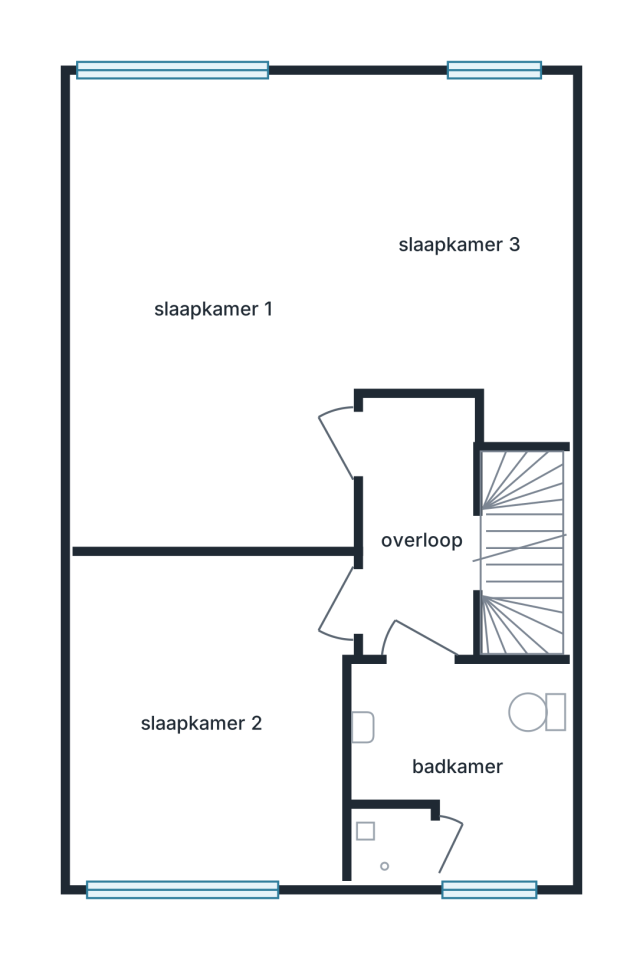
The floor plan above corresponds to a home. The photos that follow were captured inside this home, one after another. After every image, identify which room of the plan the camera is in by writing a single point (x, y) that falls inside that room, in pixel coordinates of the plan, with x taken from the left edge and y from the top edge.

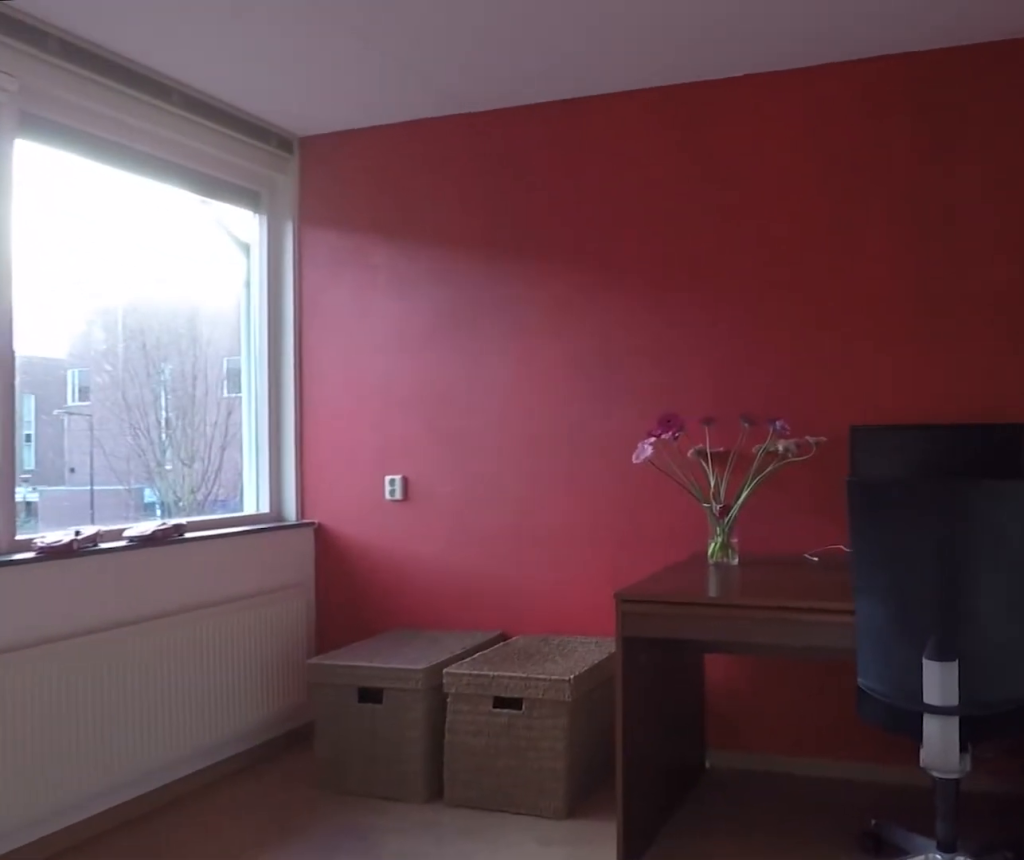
(203, 796)
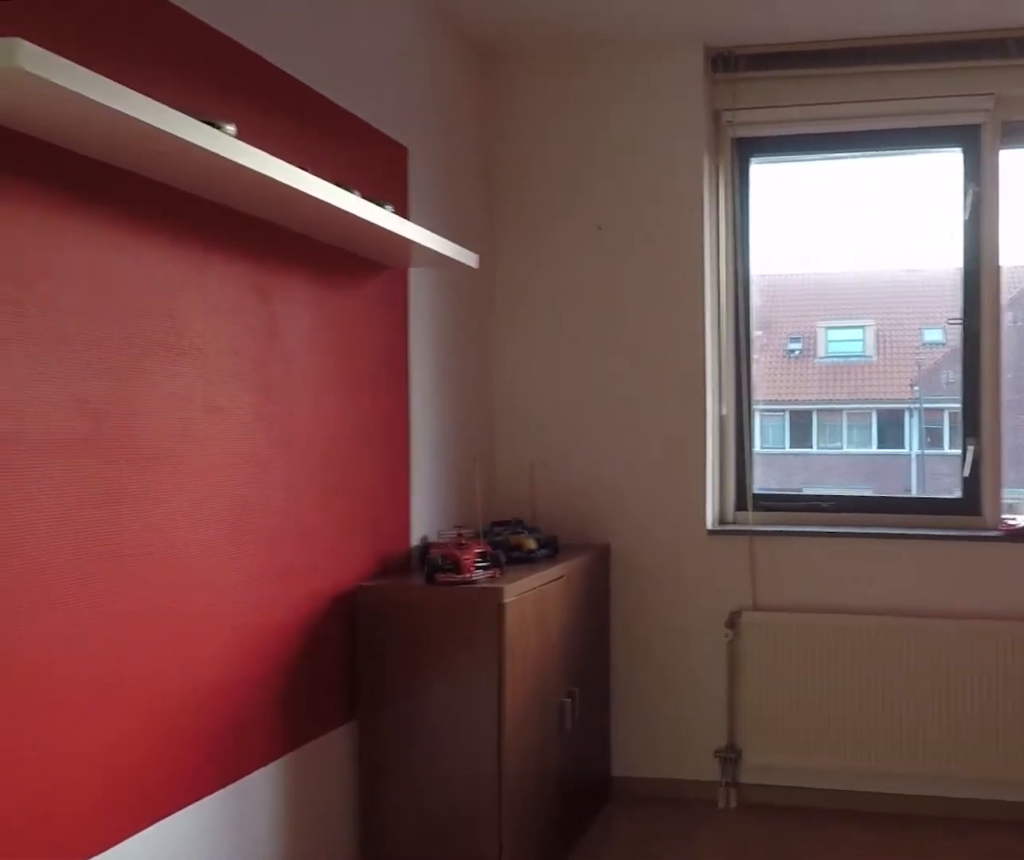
(203, 796)
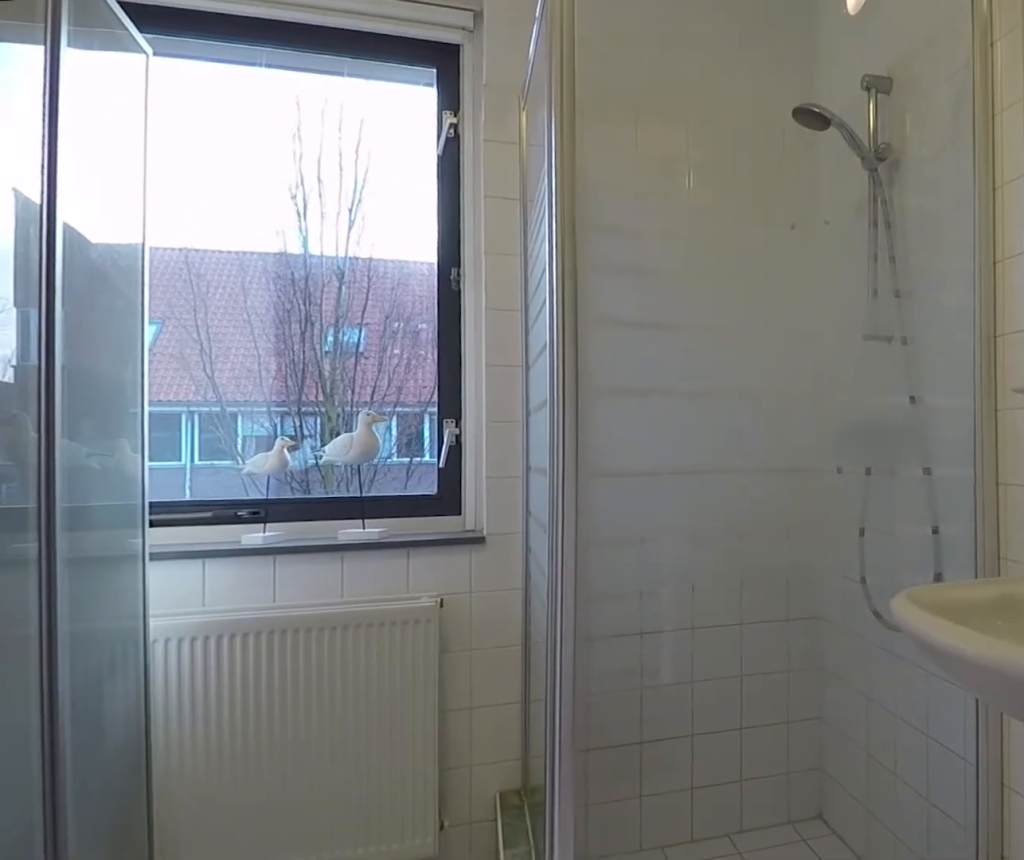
(460, 802)
